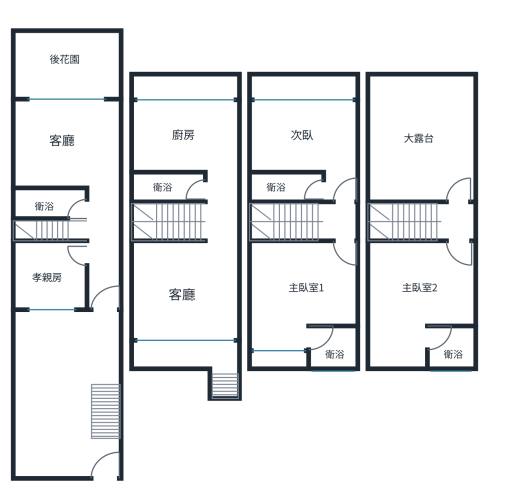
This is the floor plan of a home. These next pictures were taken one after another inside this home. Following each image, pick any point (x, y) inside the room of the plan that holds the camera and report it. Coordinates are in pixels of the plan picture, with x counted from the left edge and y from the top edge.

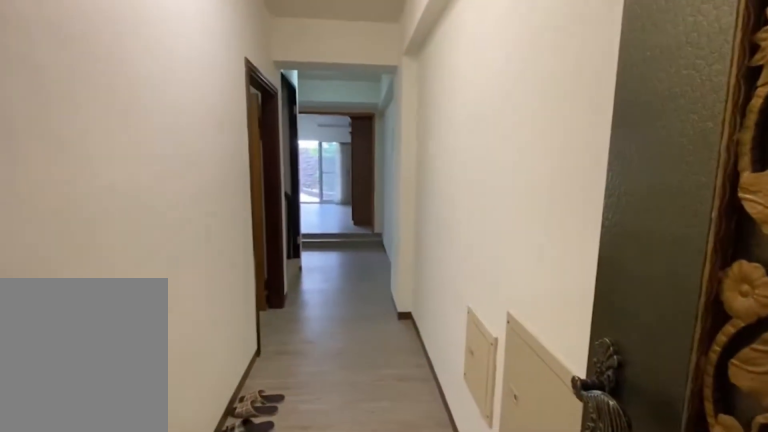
(103, 237)
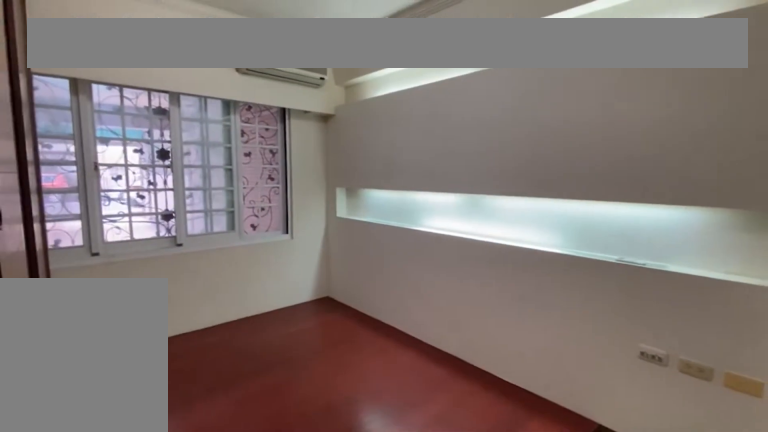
(53, 276)
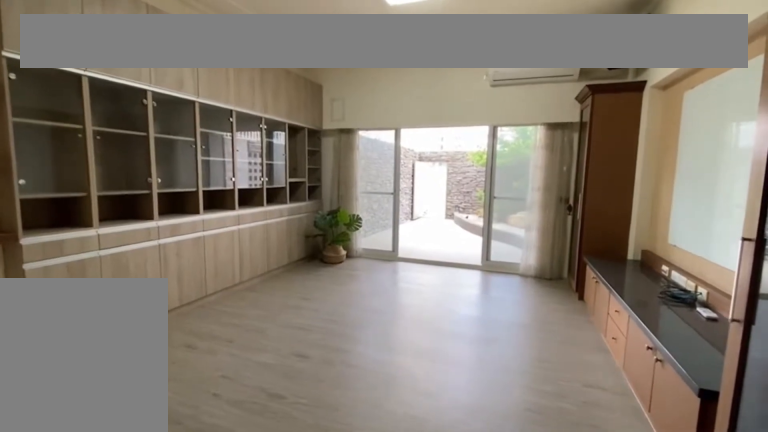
(62, 143)
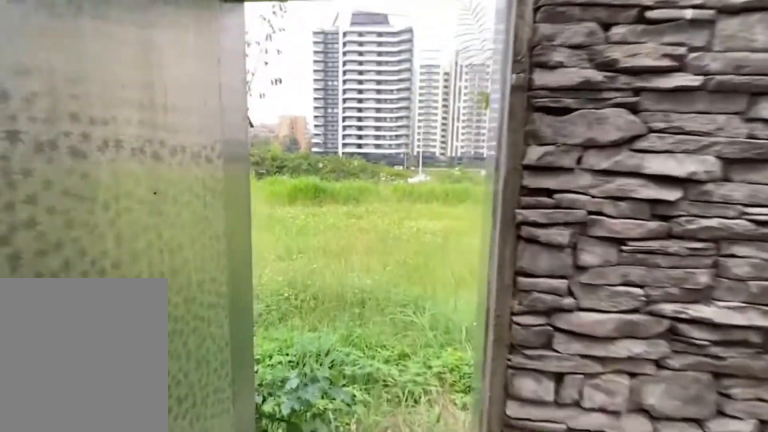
(53, 79)
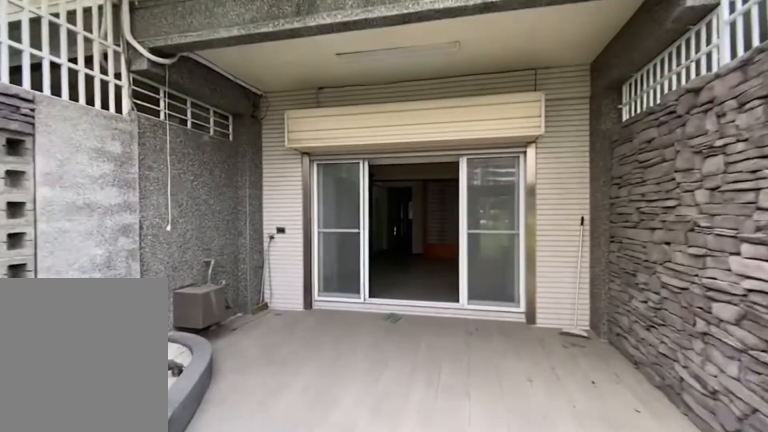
(54, 78)
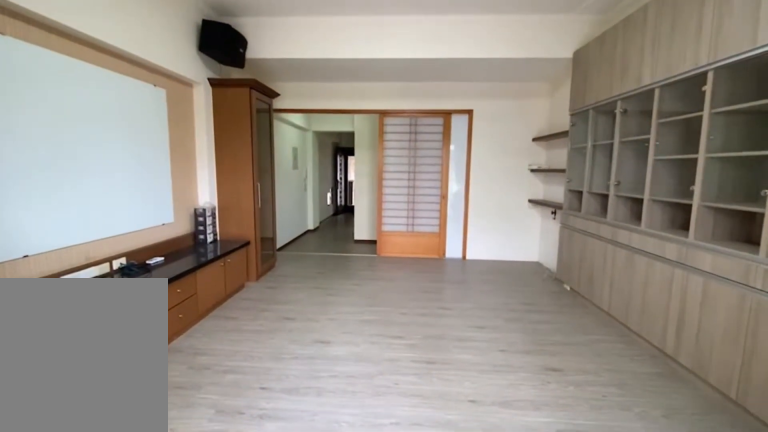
(54, 156)
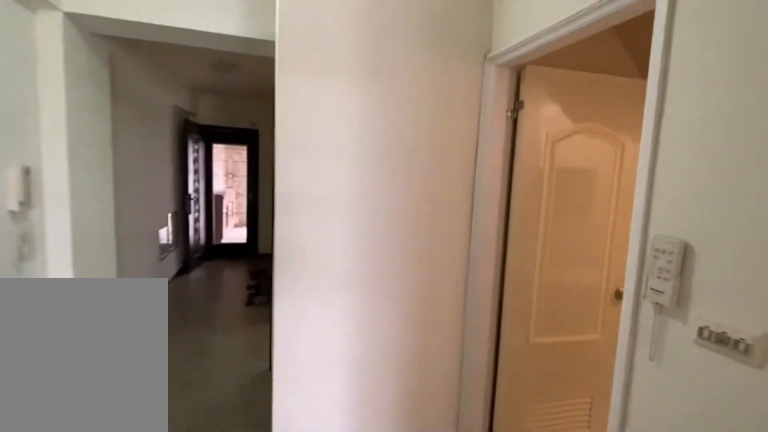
(54, 155)
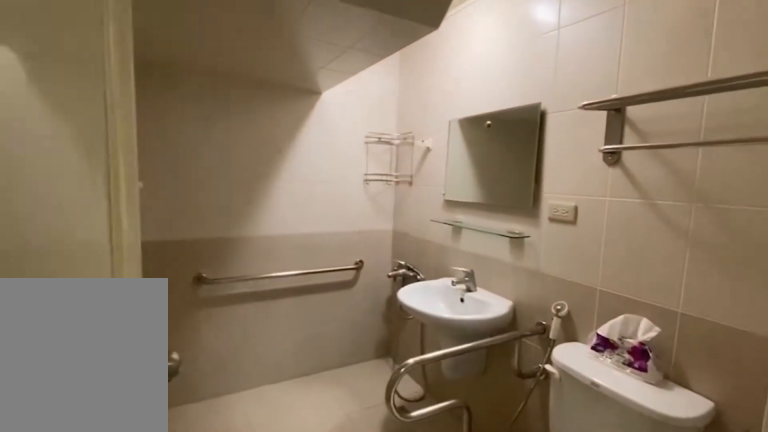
(54, 194)
